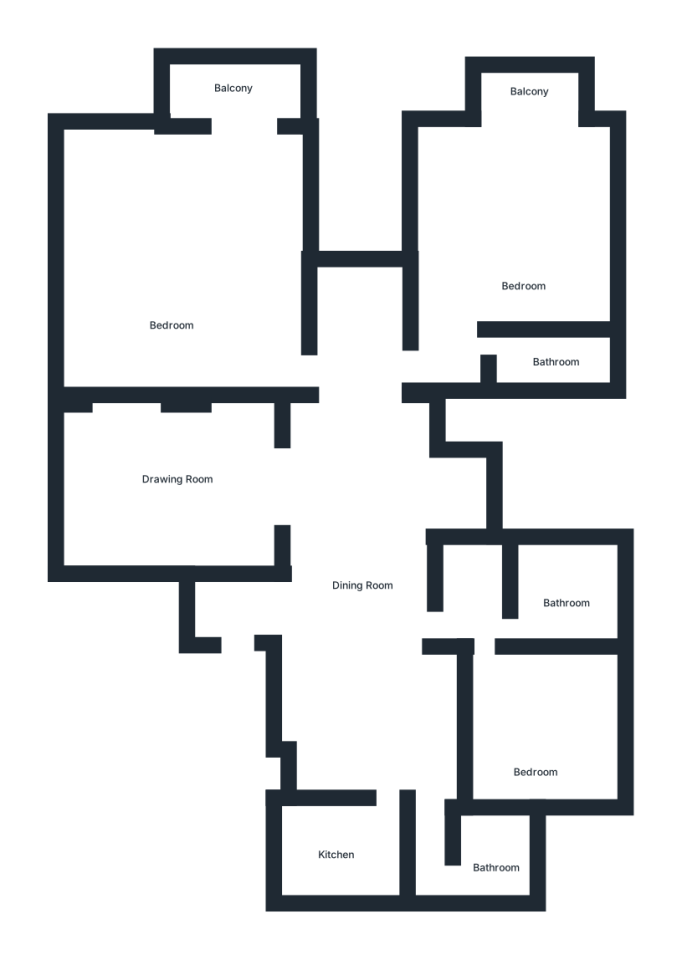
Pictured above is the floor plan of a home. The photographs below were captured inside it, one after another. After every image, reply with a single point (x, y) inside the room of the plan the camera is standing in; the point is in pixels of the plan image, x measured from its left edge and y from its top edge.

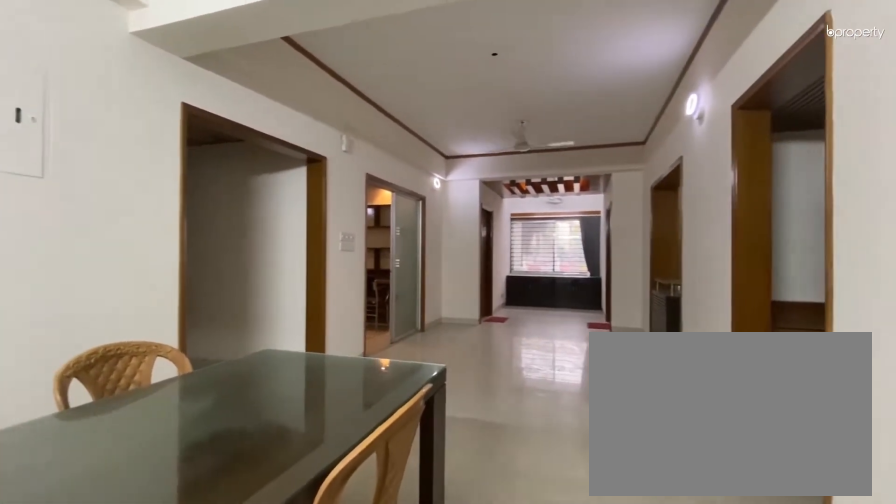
(360, 587)
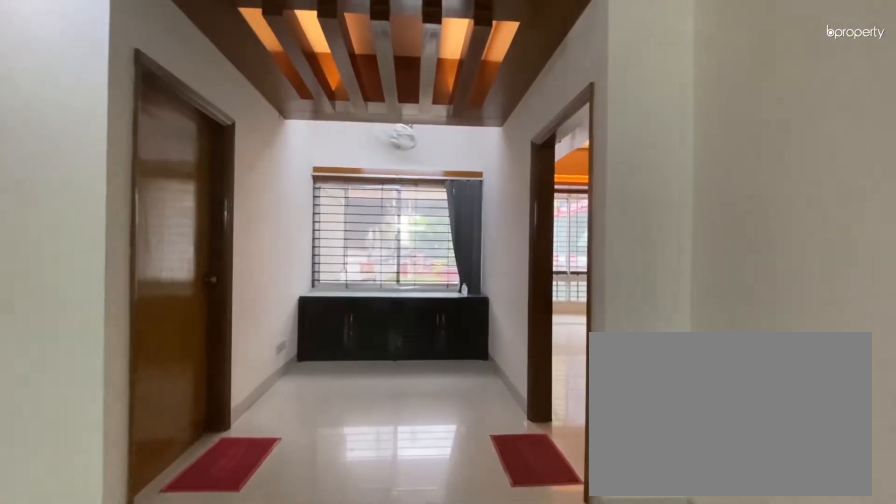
(360, 587)
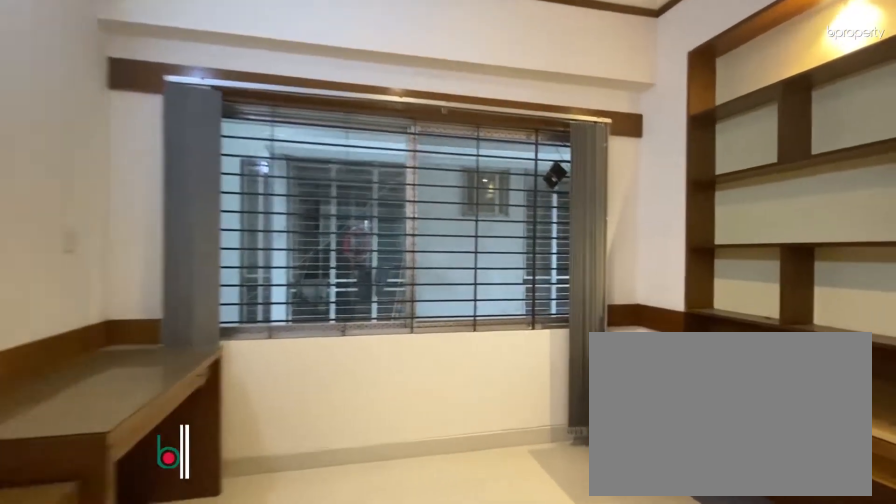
(184, 474)
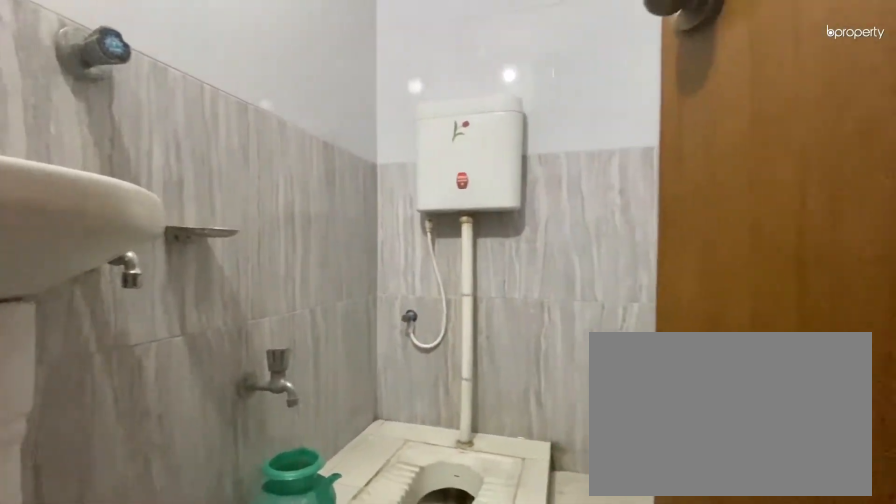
(491, 856)
